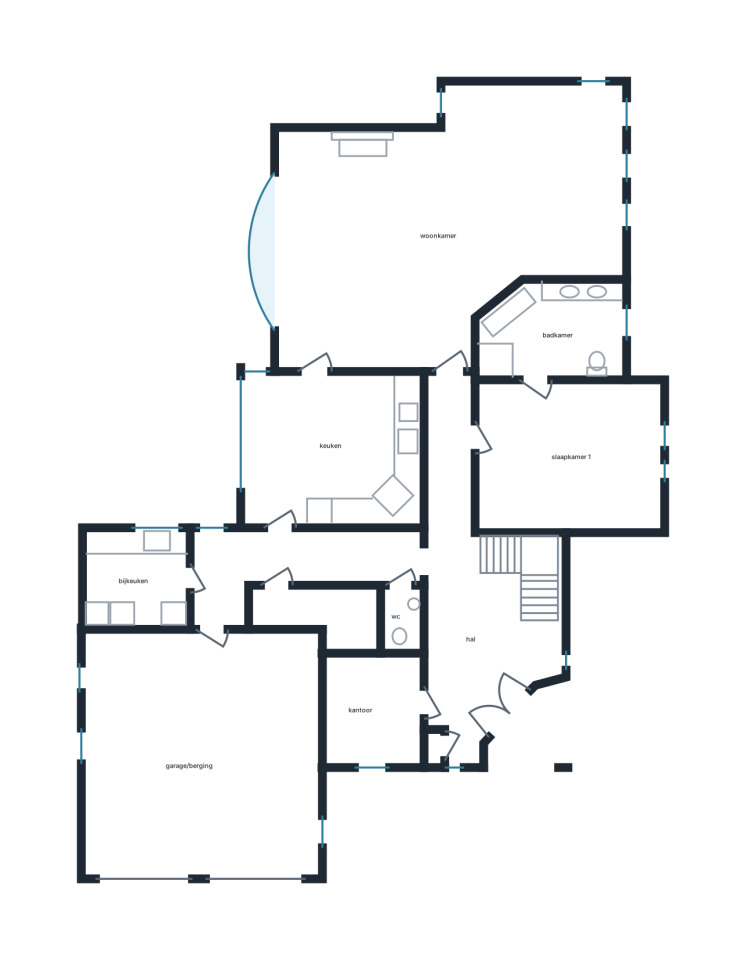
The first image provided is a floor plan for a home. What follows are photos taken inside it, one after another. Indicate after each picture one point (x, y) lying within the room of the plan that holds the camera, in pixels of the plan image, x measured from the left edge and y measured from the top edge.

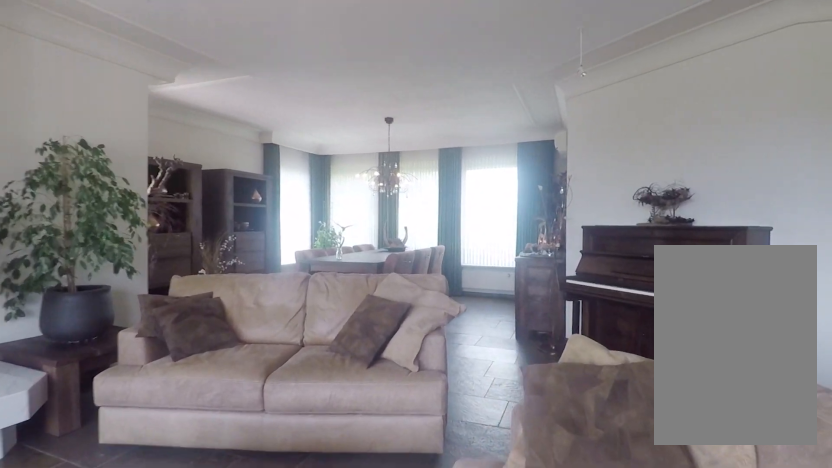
(434, 224)
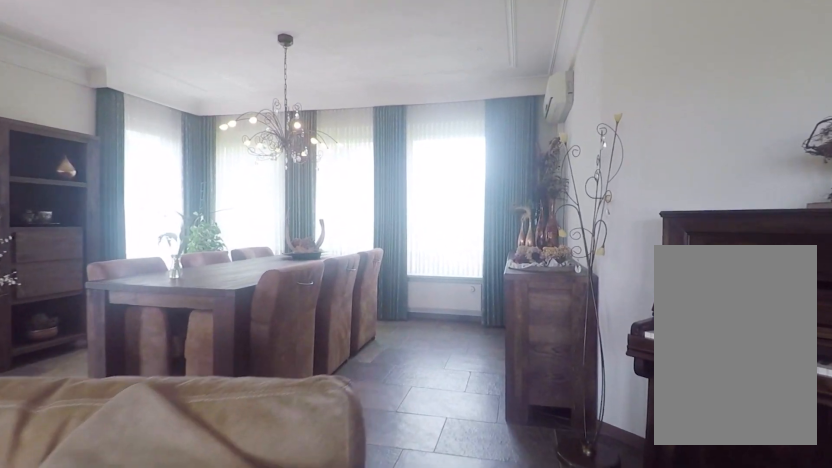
(434, 224)
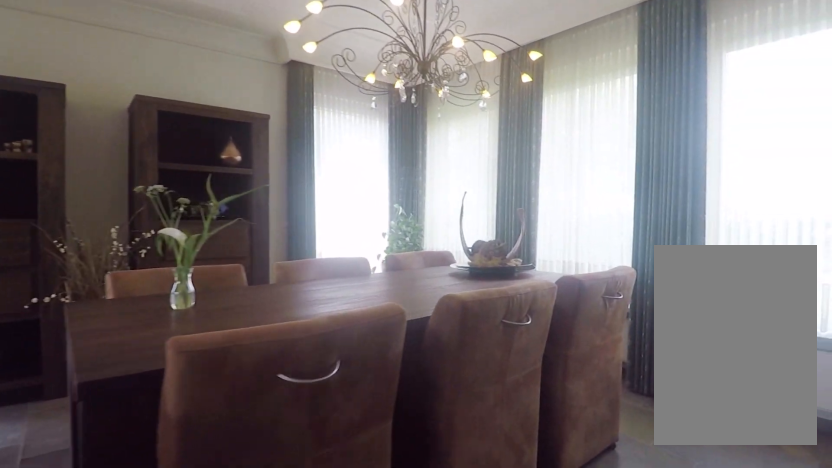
(434, 224)
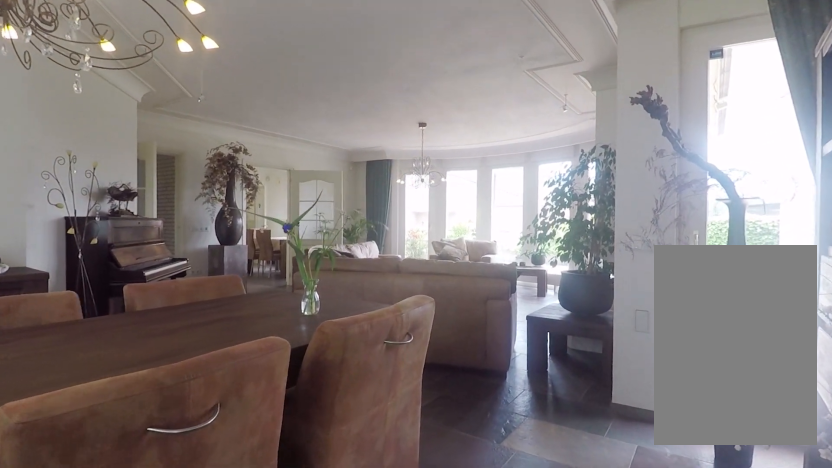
(434, 224)
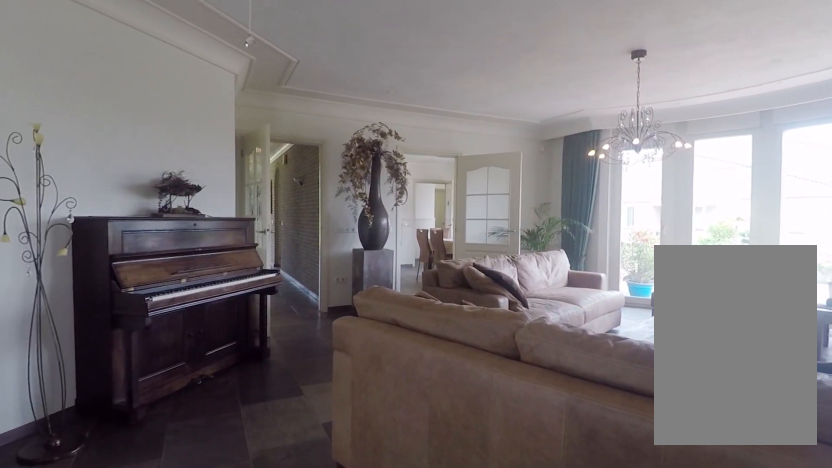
(434, 224)
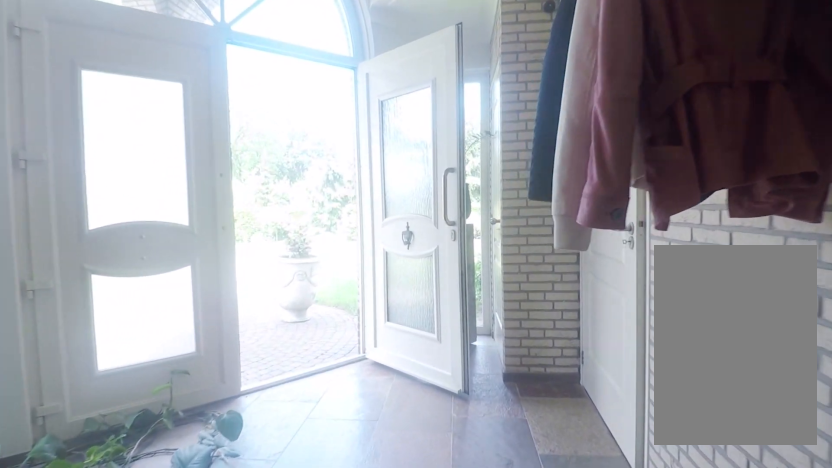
(470, 594)
